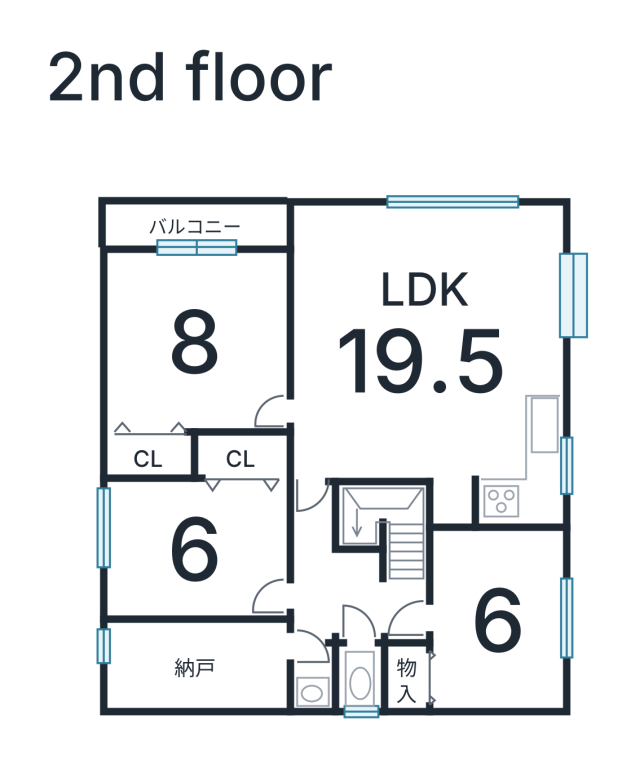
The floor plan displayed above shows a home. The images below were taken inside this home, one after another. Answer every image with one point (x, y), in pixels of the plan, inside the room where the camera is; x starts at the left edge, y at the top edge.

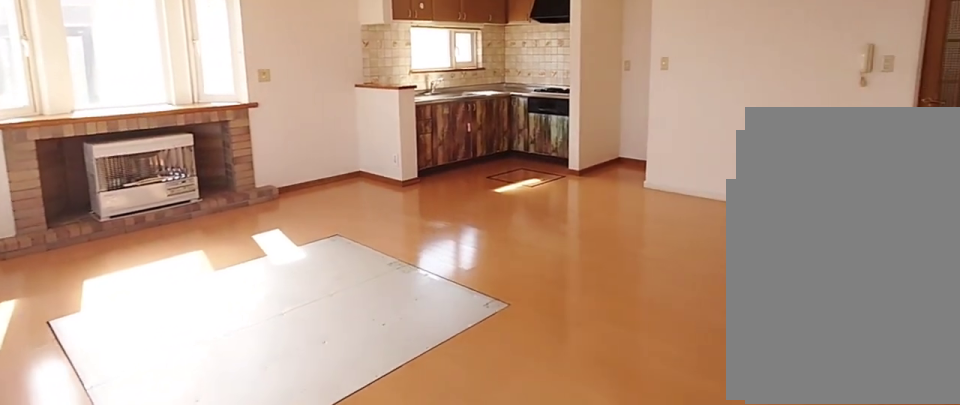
(416, 330)
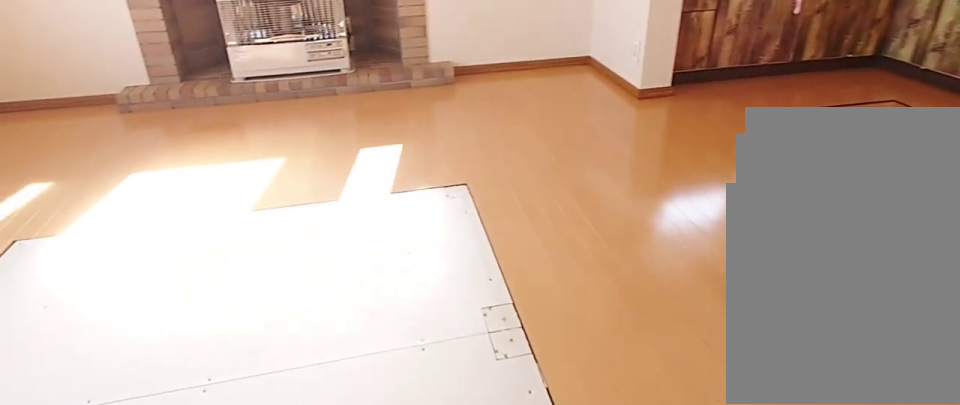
(416, 330)
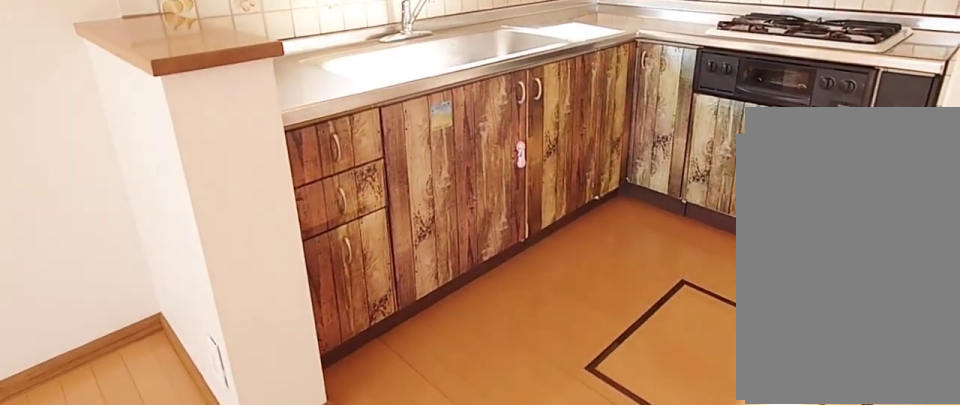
(482, 463)
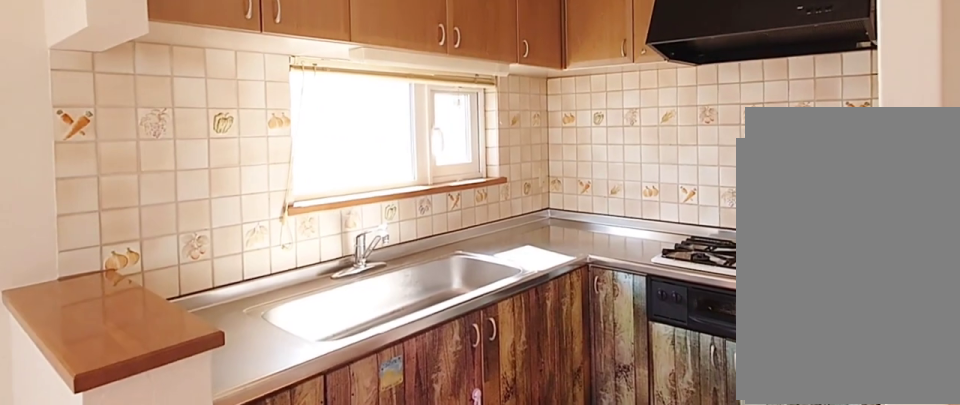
(482, 463)
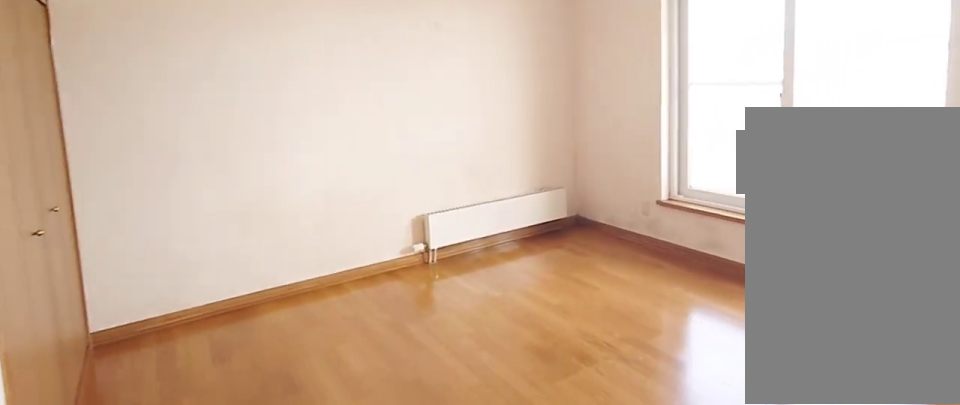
(187, 347)
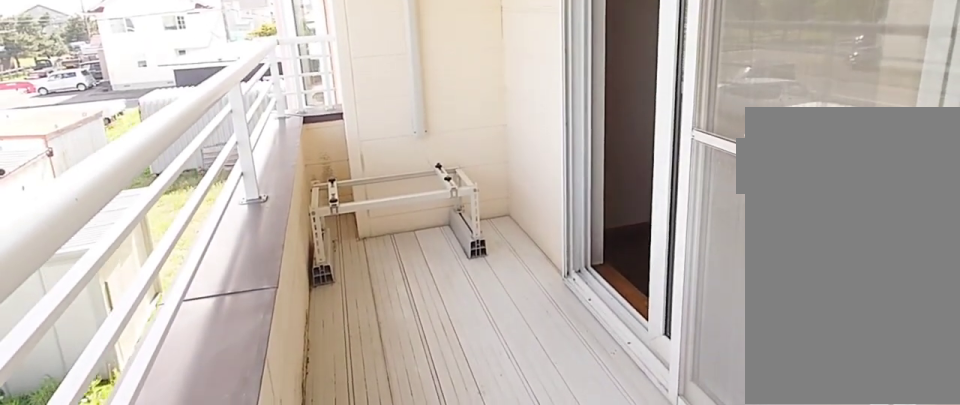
(184, 228)
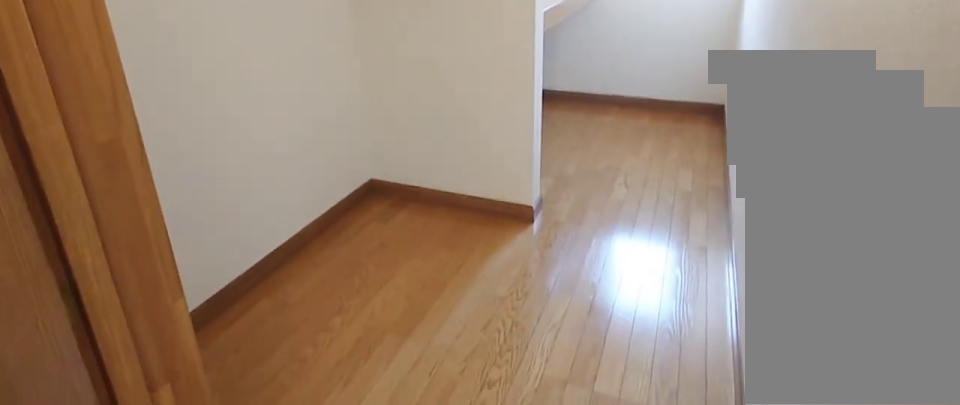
(189, 676)
